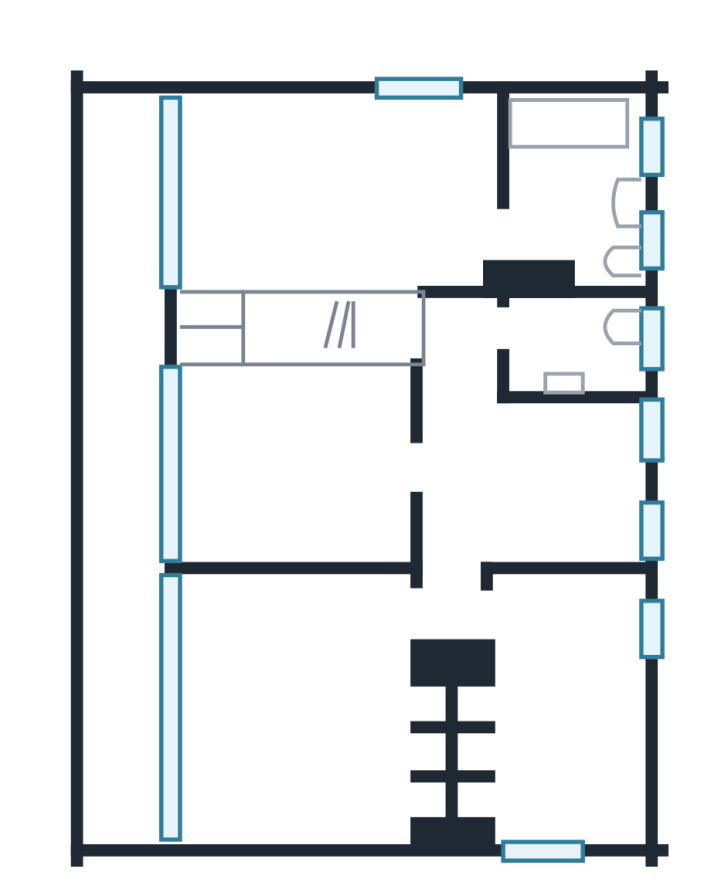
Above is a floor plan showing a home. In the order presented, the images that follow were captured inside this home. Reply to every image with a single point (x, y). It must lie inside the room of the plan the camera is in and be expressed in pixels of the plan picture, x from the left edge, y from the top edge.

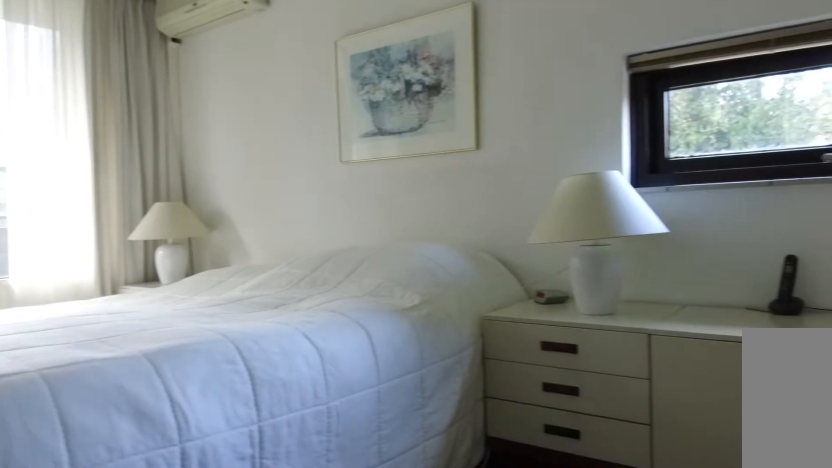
(343, 197)
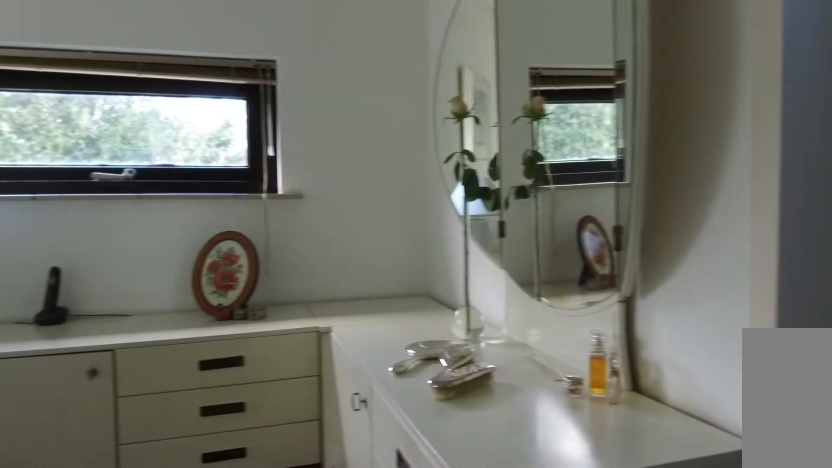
(343, 197)
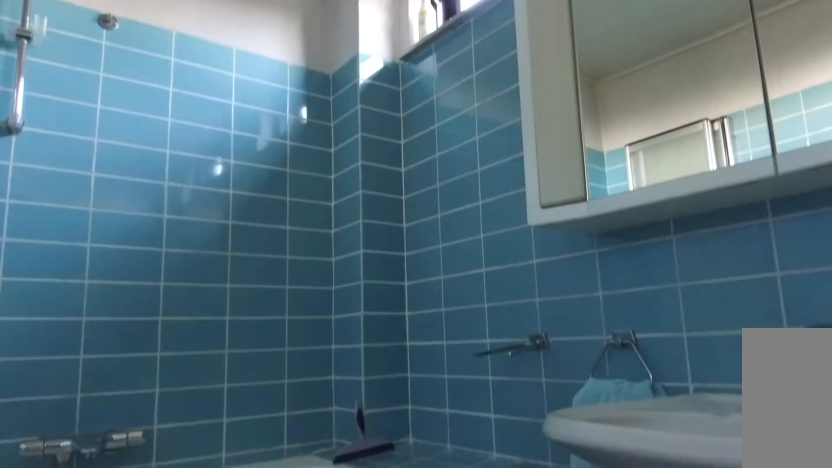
(572, 210)
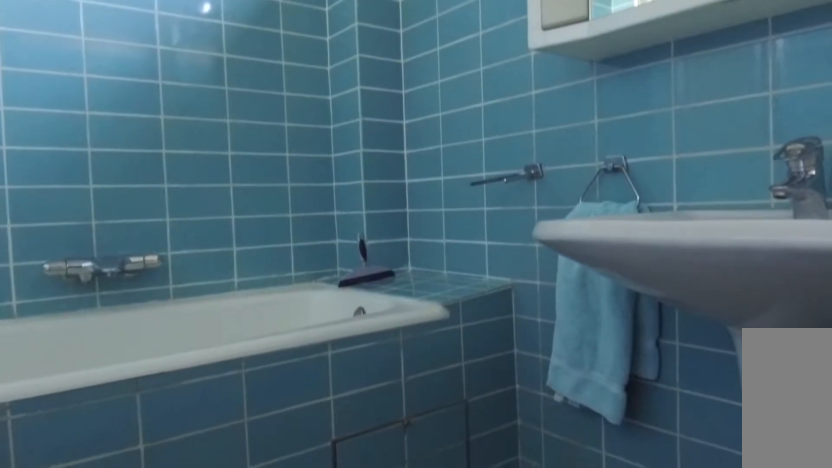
(572, 210)
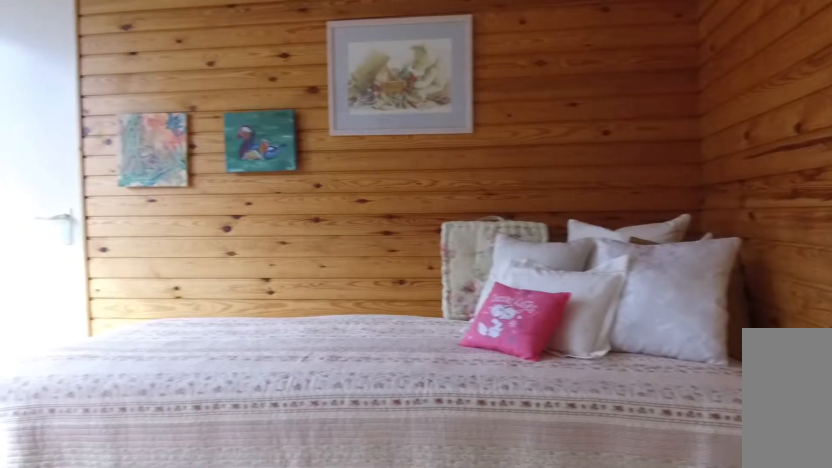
(301, 469)
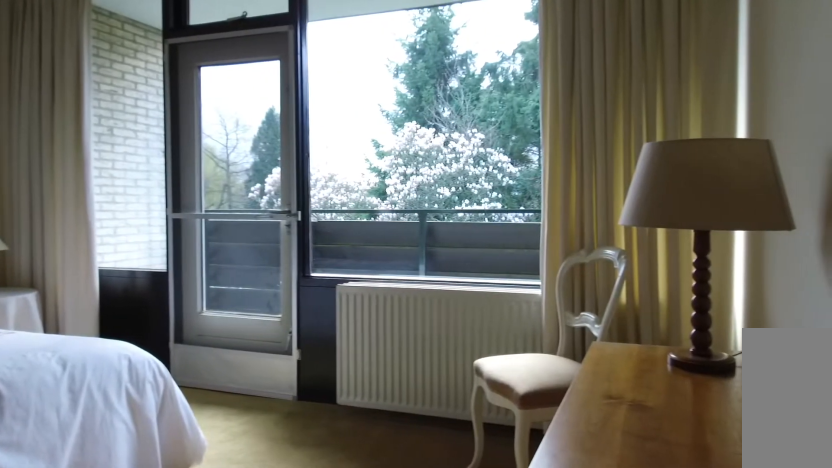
(301, 708)
